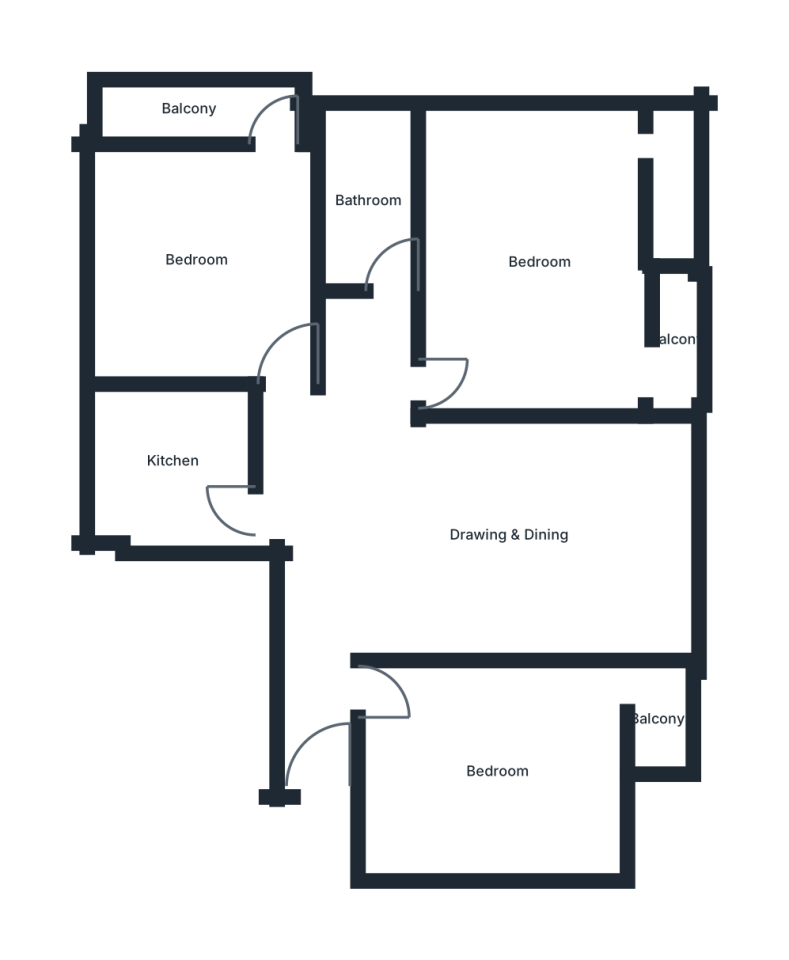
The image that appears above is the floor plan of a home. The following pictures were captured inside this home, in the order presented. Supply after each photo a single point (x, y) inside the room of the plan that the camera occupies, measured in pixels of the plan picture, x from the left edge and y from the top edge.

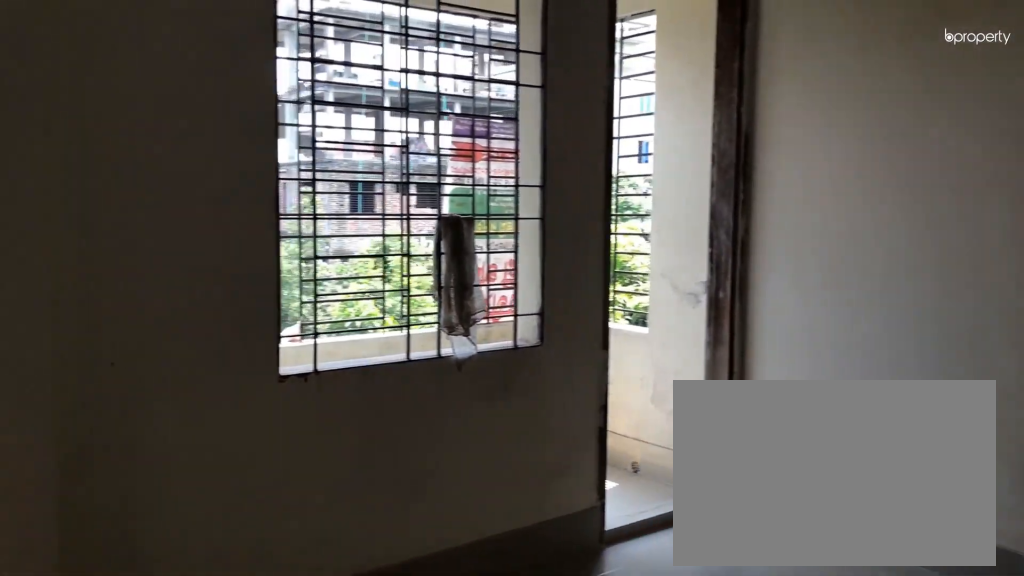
(540, 259)
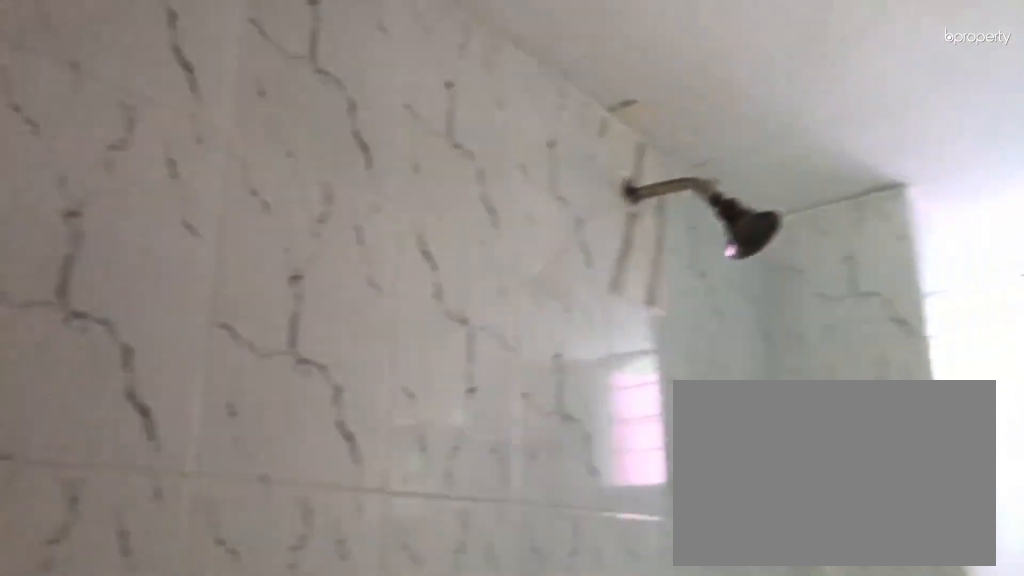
(366, 200)
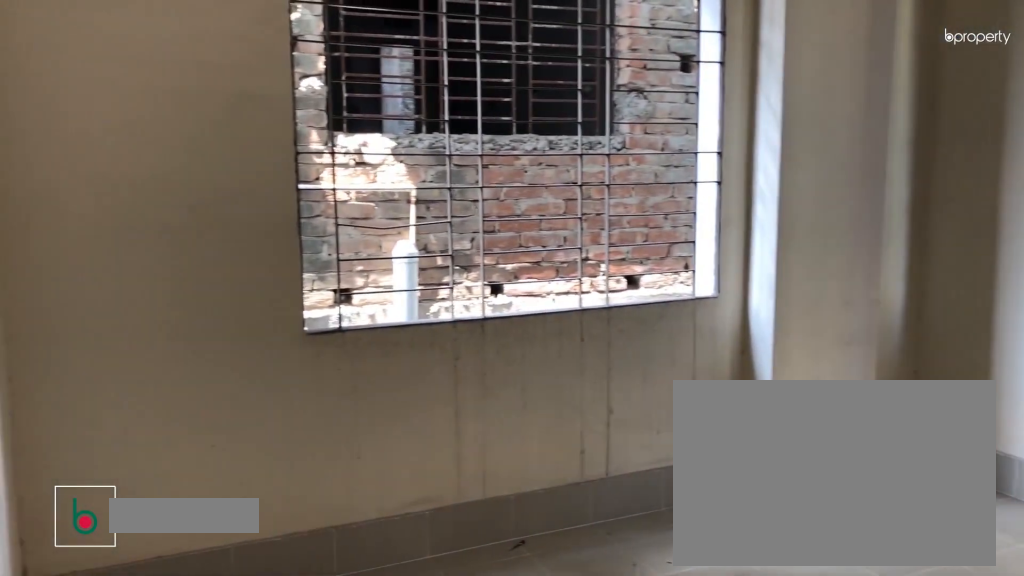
(196, 260)
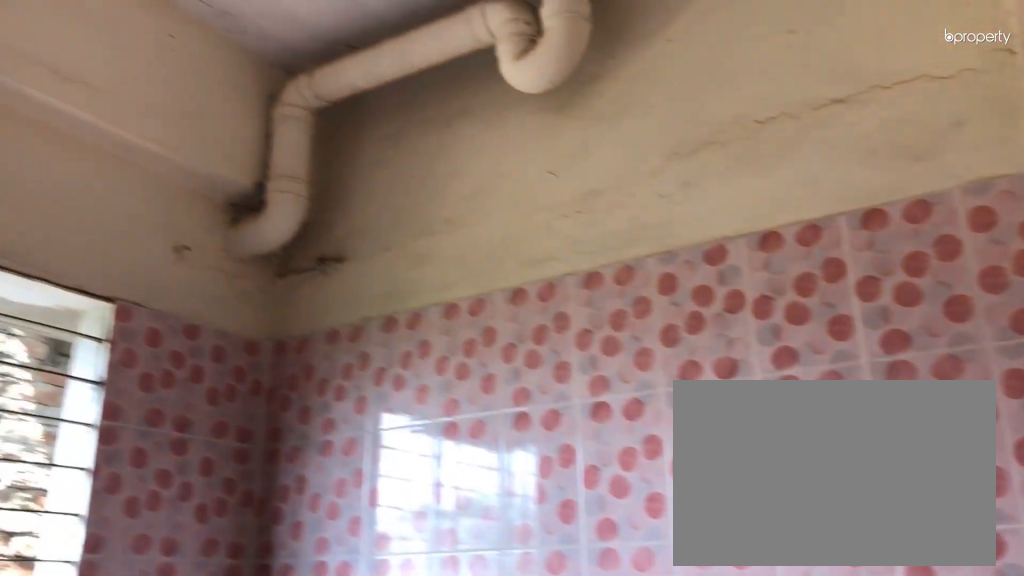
(174, 461)
